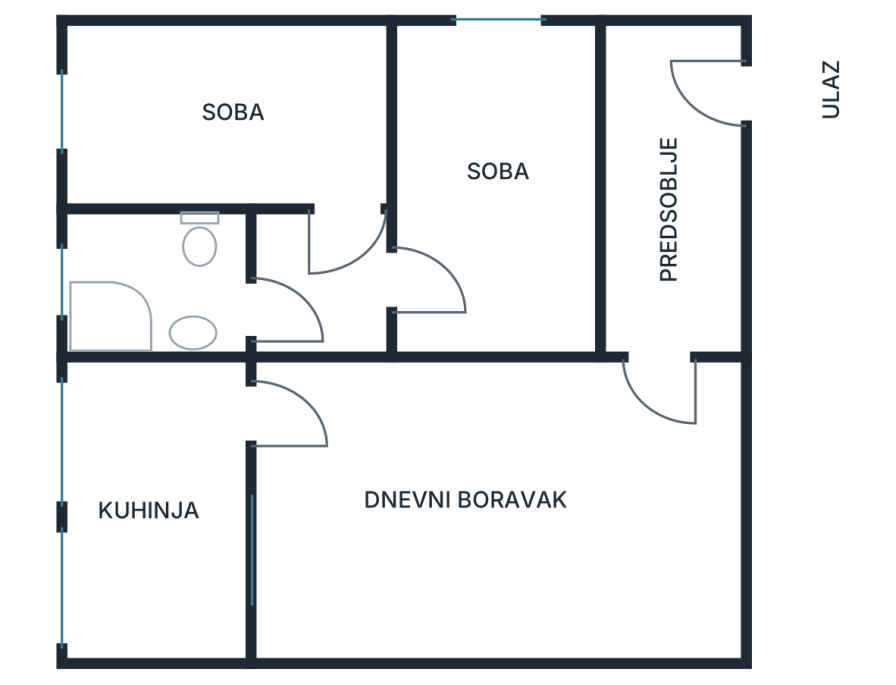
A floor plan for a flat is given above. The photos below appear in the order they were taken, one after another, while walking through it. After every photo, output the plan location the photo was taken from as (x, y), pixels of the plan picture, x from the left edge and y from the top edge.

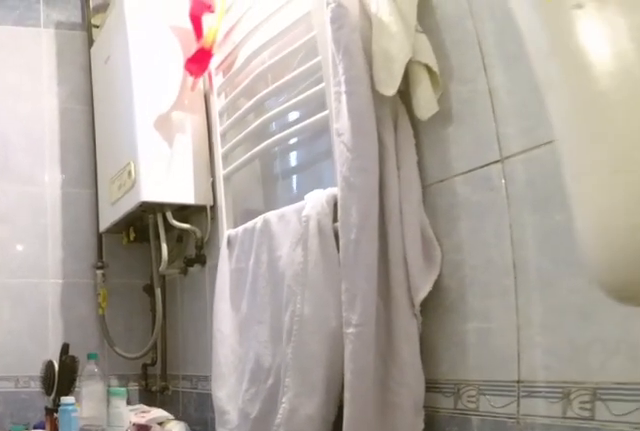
(268, 295)
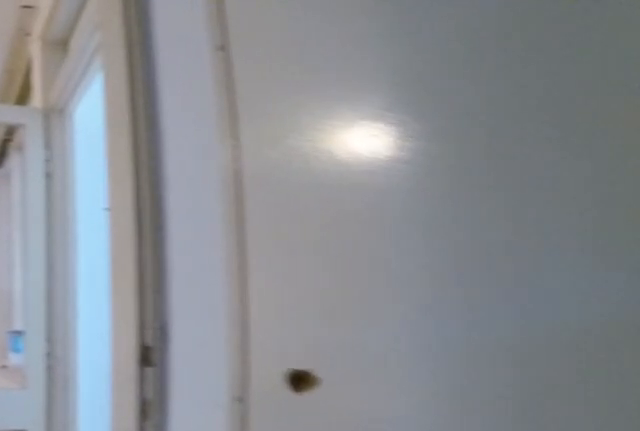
(318, 258)
